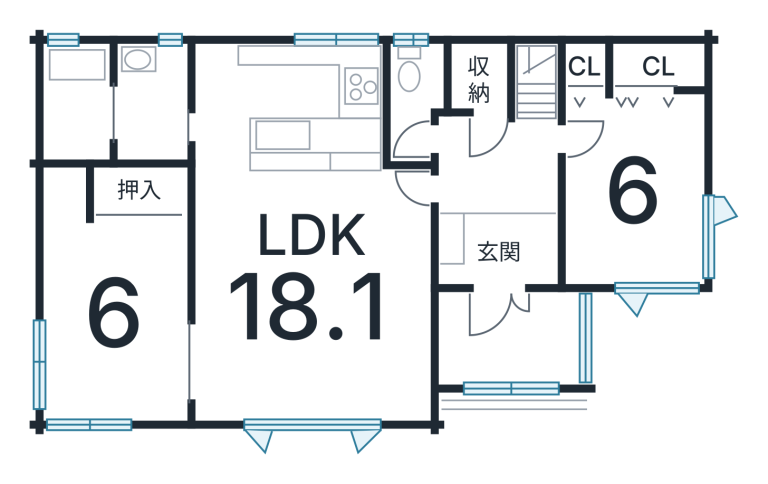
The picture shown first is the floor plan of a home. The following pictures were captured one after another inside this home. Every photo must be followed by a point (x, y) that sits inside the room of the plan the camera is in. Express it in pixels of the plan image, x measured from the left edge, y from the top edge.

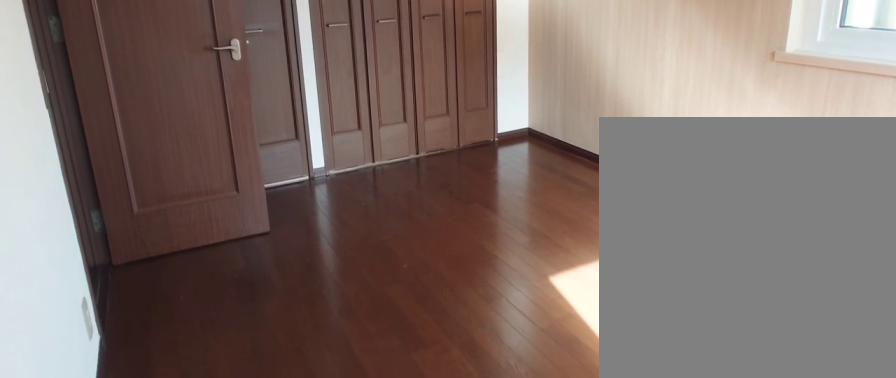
(621, 217)
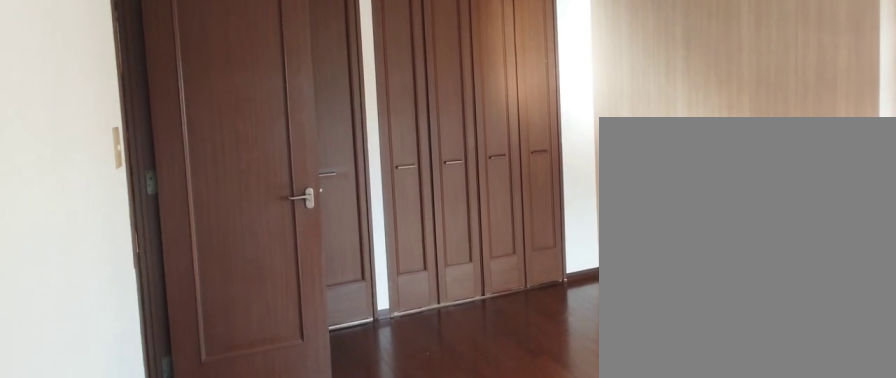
(621, 217)
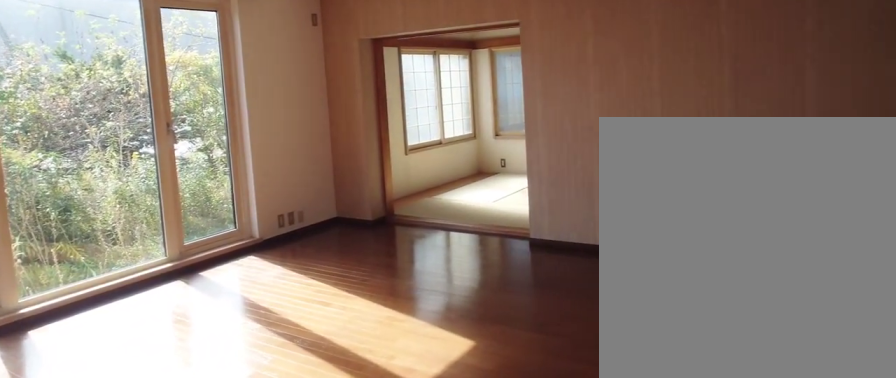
(303, 307)
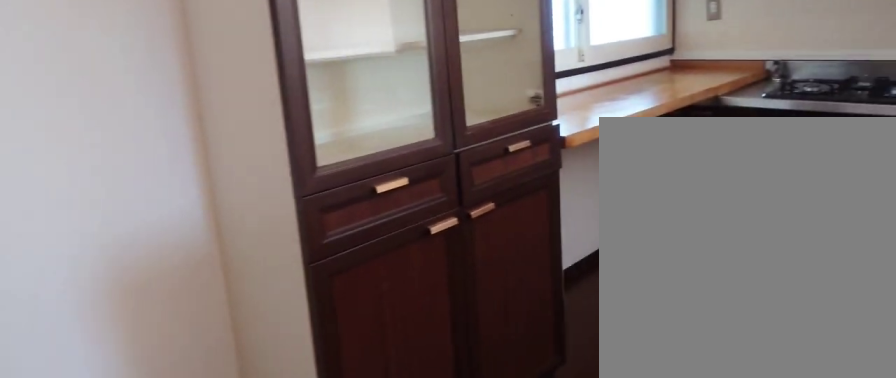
(285, 117)
